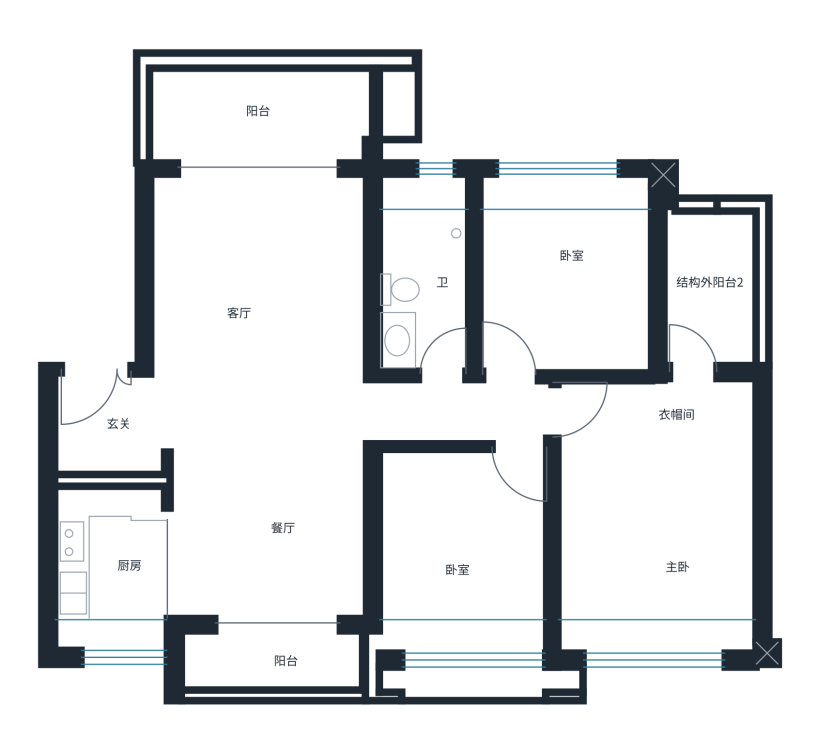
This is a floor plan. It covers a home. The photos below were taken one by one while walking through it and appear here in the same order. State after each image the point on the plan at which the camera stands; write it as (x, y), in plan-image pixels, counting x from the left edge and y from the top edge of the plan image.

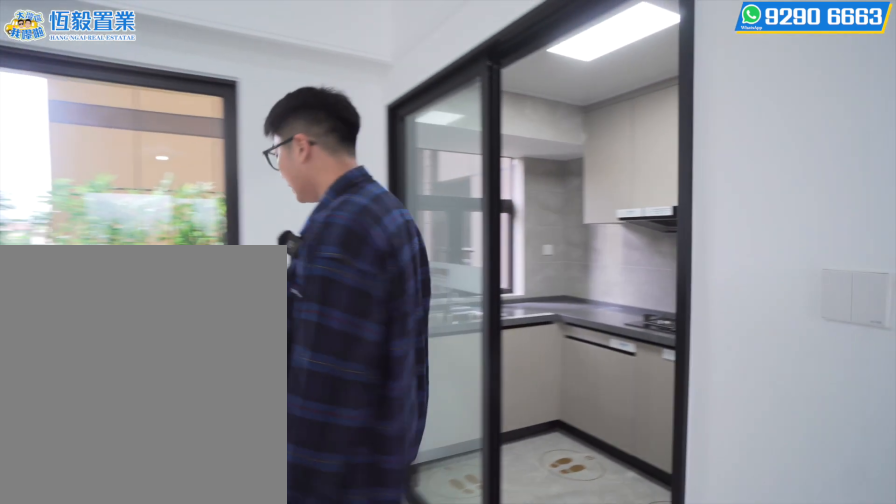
(195, 551)
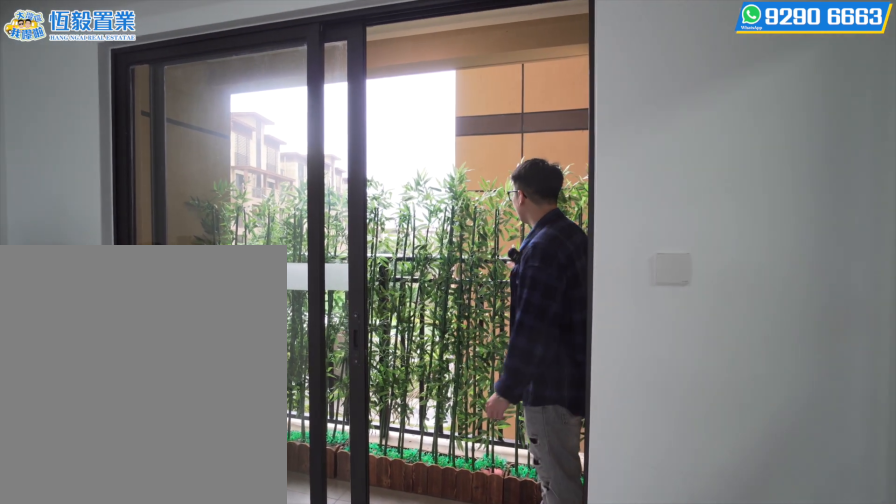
(242, 654)
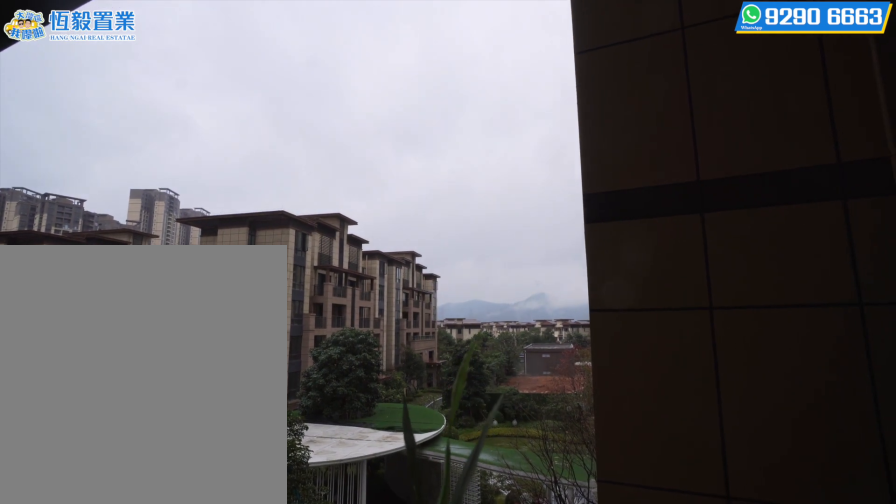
(302, 653)
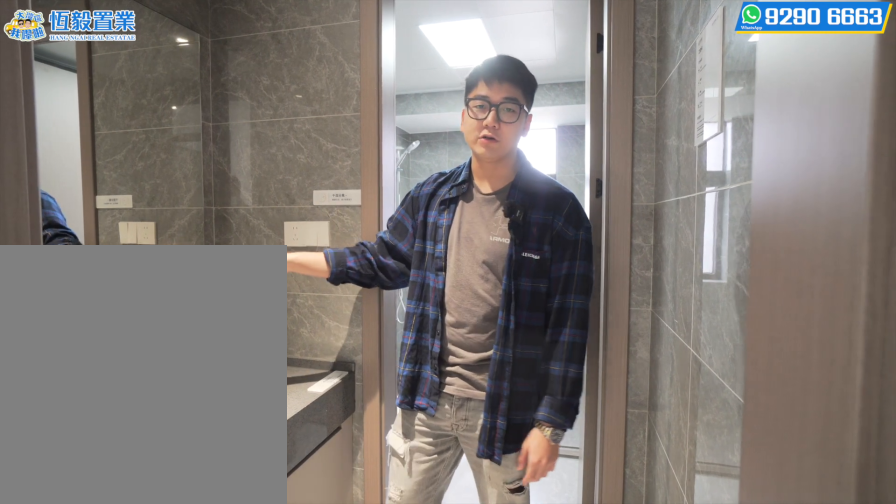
(439, 329)
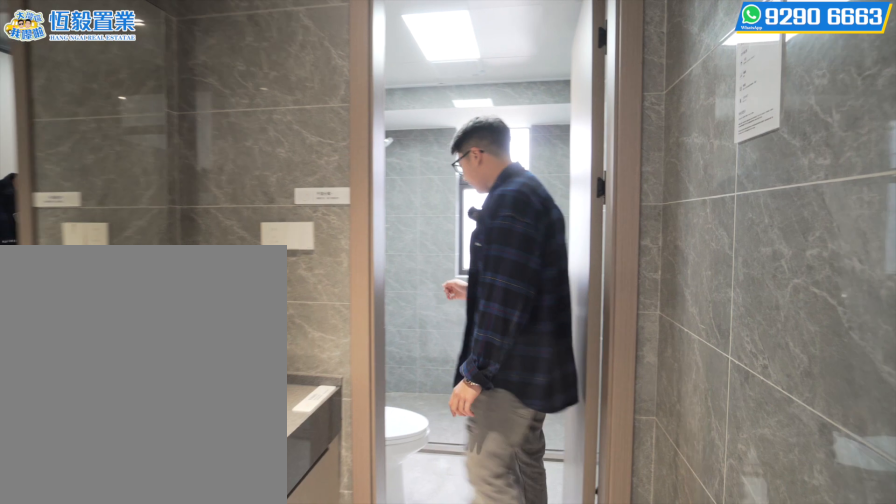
(439, 312)
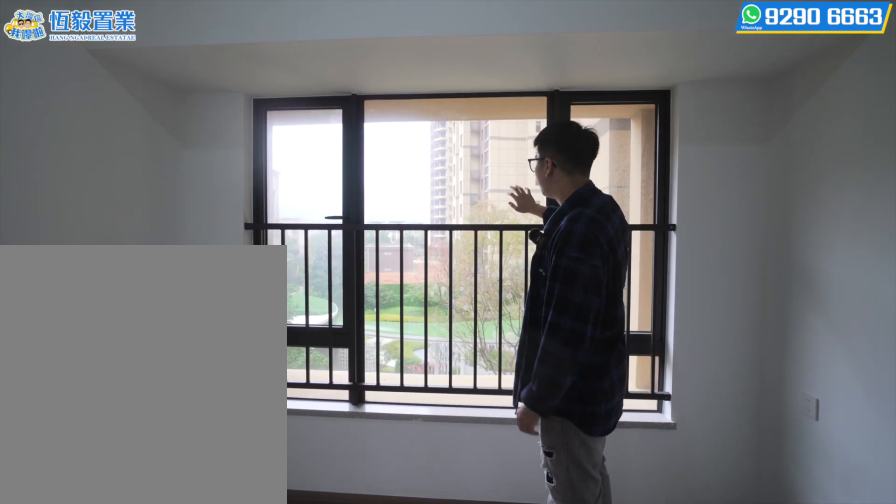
(435, 624)
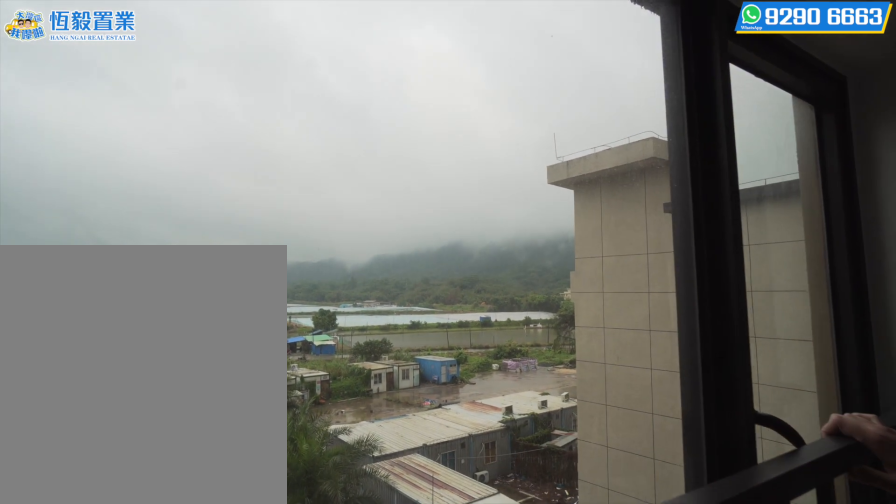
(603, 237)
